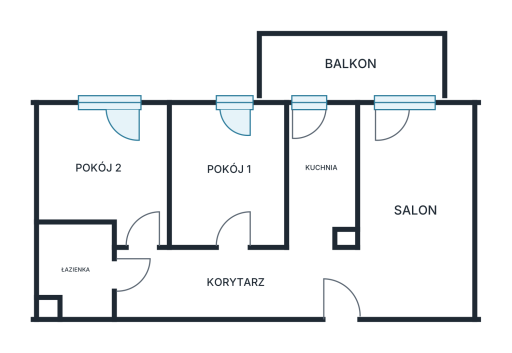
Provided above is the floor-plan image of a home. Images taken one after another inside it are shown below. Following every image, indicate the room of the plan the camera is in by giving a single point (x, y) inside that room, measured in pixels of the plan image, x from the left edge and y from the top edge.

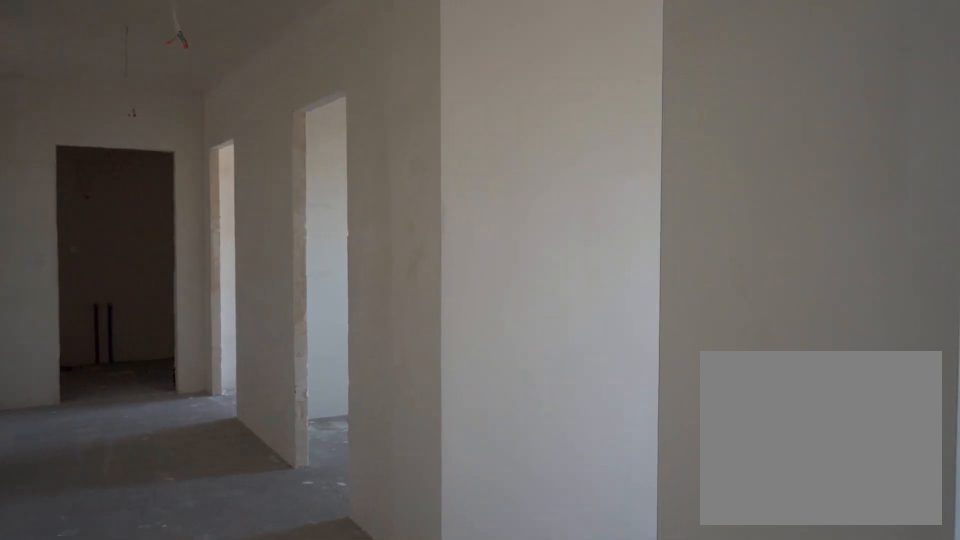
(238, 282)
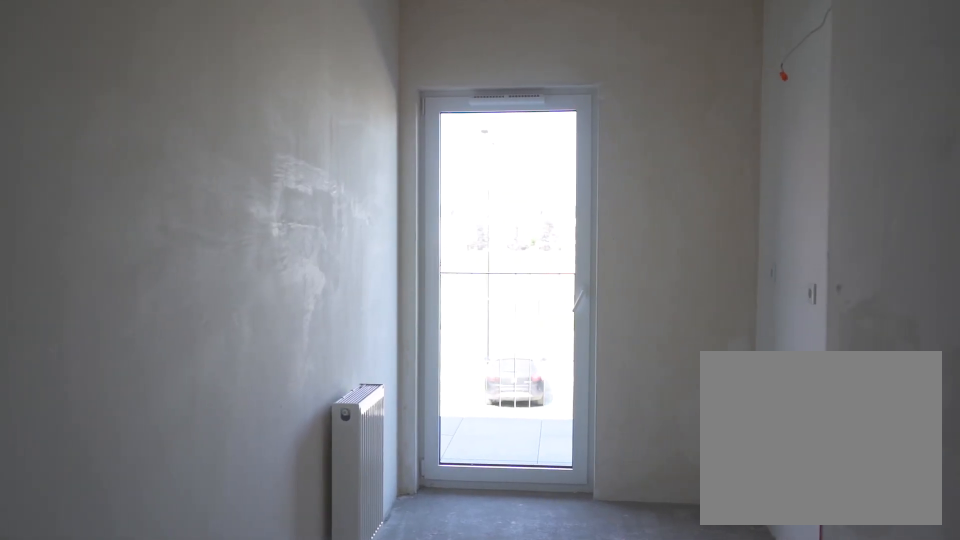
(320, 176)
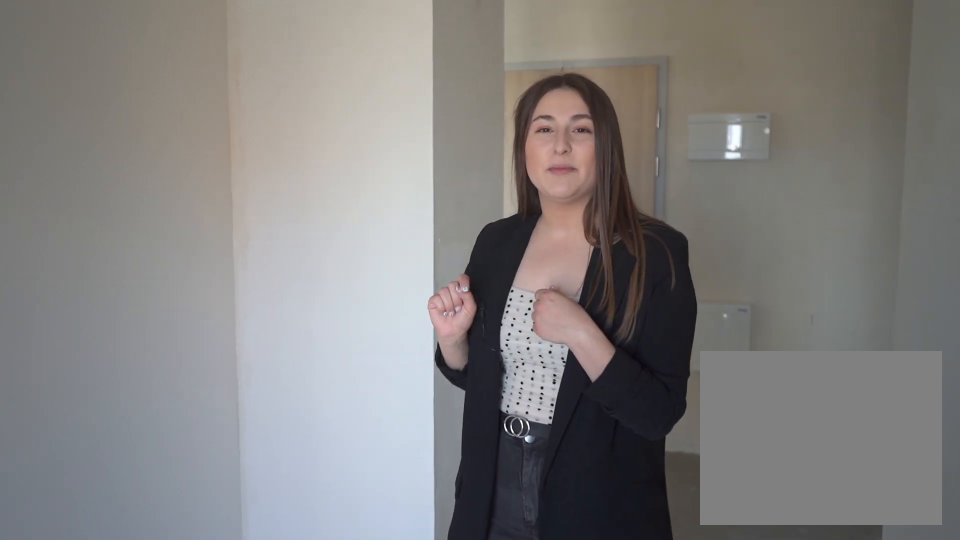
(320, 176)
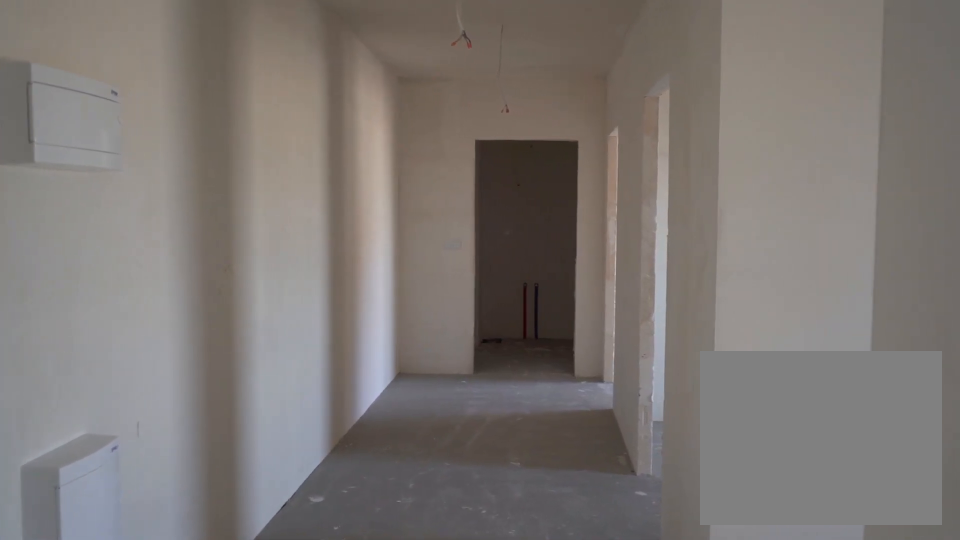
(239, 283)
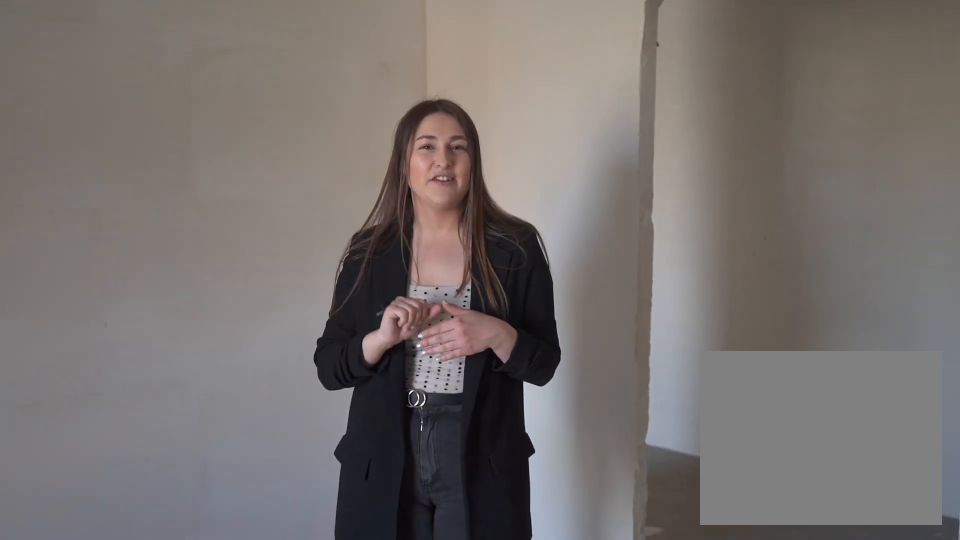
(227, 178)
